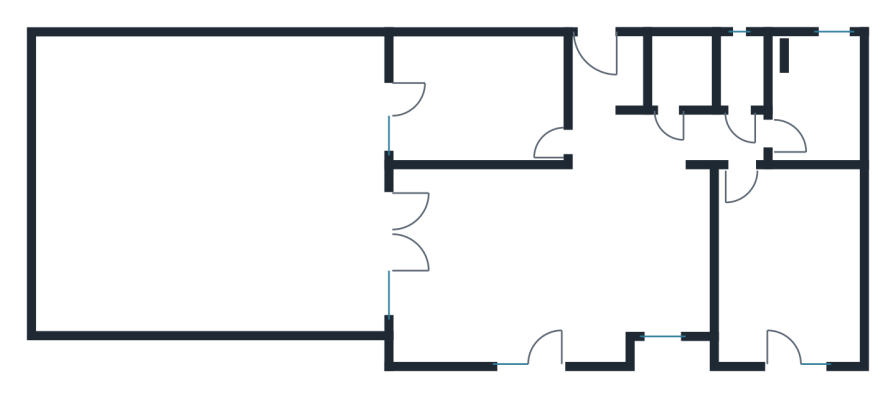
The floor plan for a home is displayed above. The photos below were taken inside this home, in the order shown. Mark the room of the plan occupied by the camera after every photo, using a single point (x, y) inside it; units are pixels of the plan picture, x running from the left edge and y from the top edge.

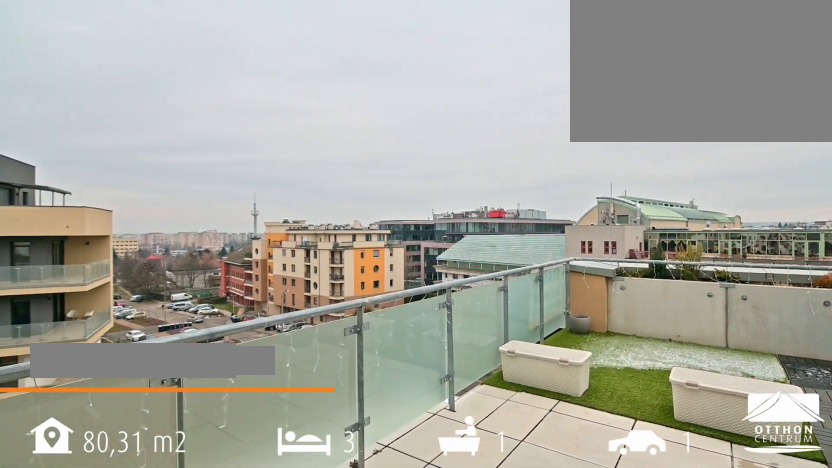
(207, 181)
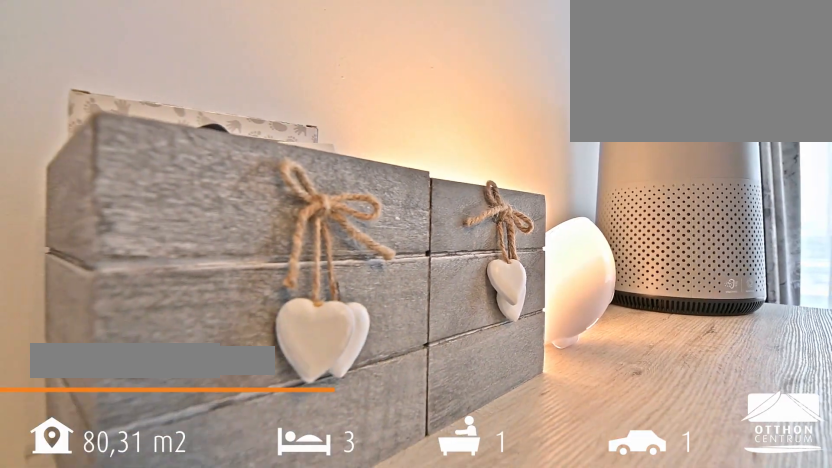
(485, 96)
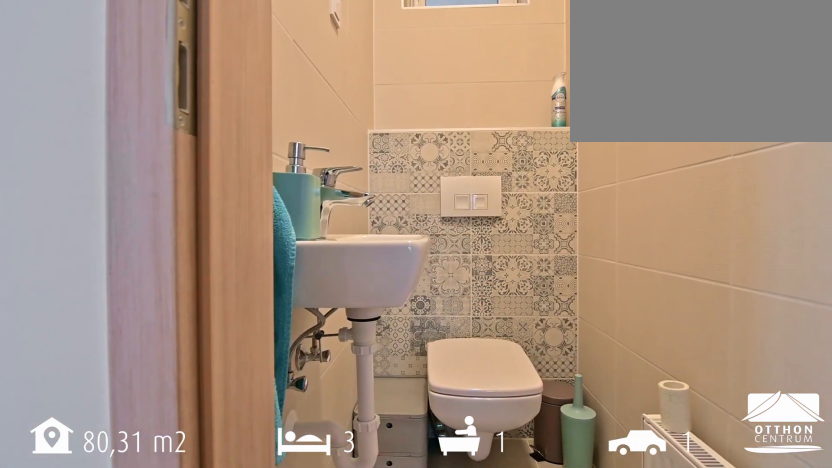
(737, 69)
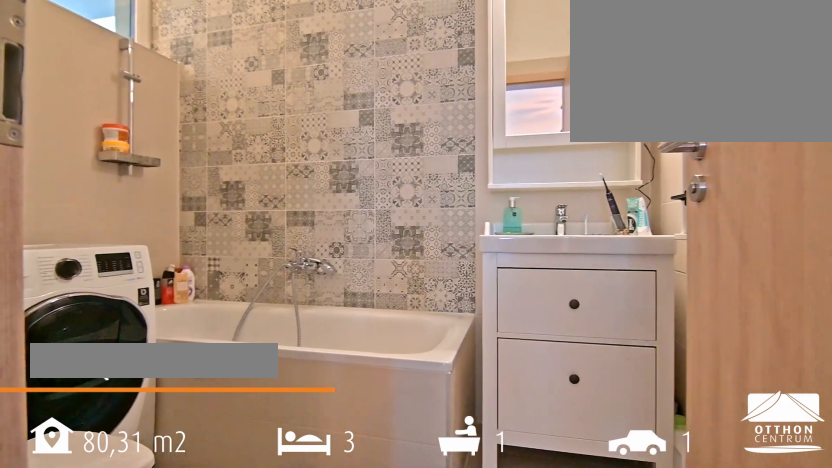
(811, 94)
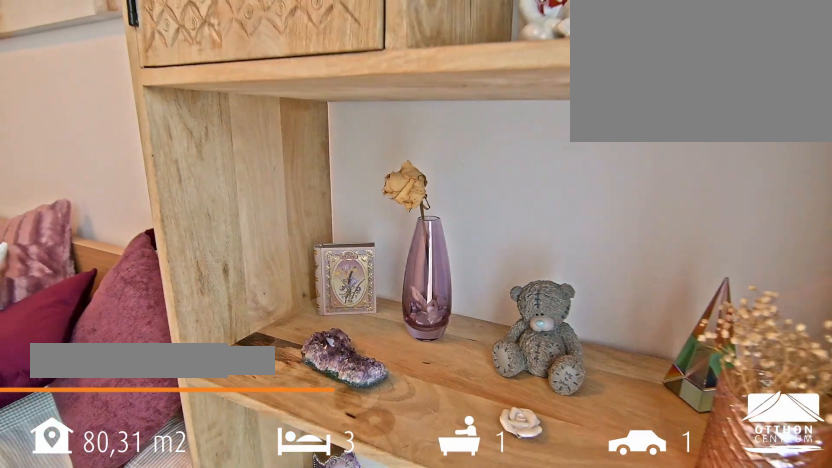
(783, 264)
